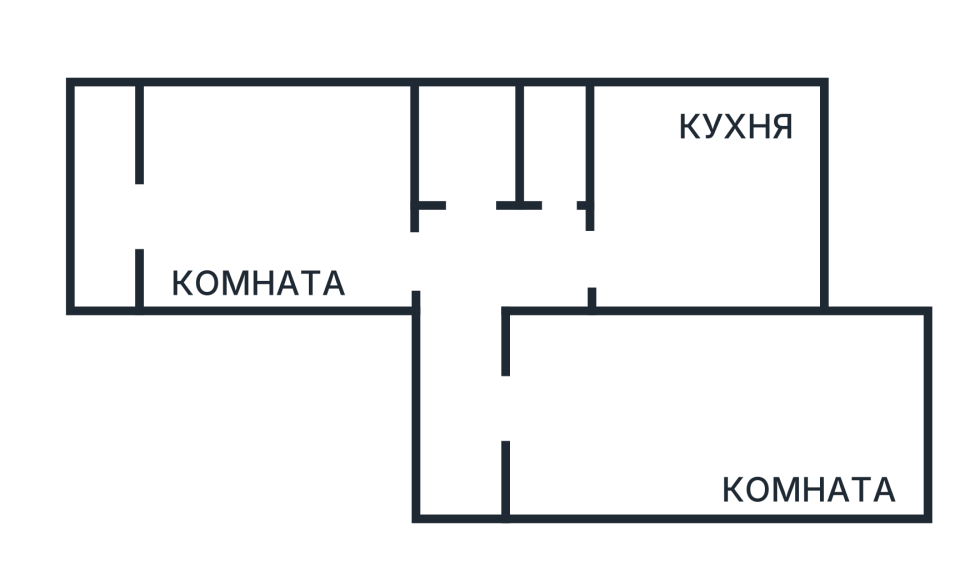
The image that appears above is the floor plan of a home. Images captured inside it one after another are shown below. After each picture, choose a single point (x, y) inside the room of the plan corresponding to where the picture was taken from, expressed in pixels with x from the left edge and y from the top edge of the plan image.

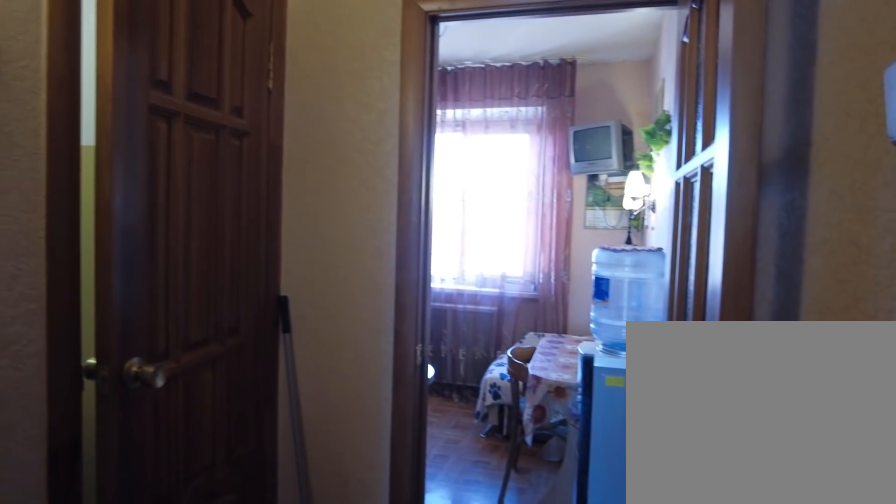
(471, 338)
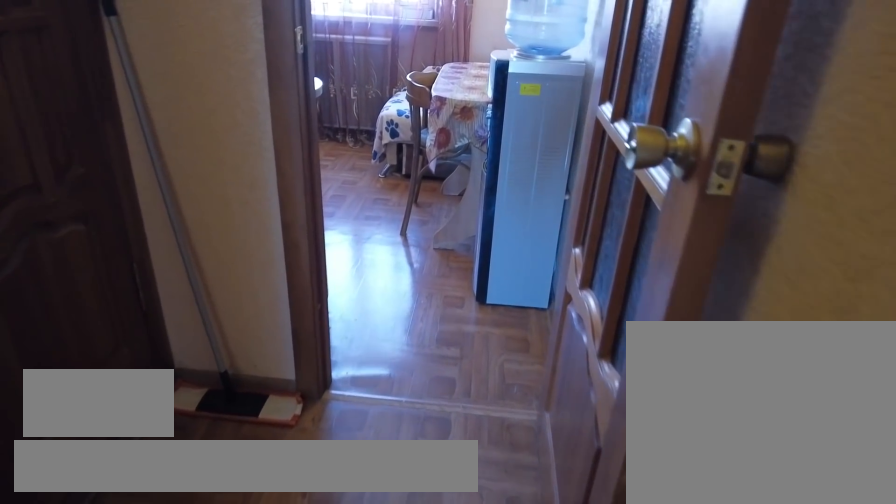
(471, 338)
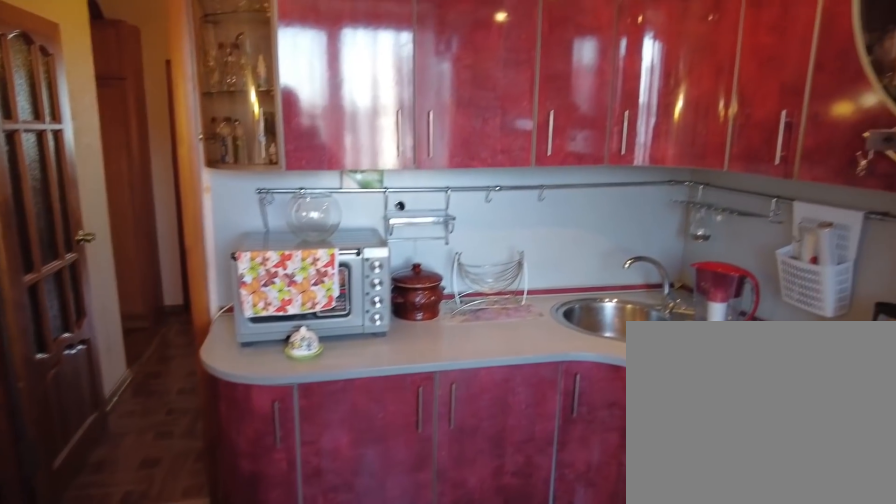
(647, 263)
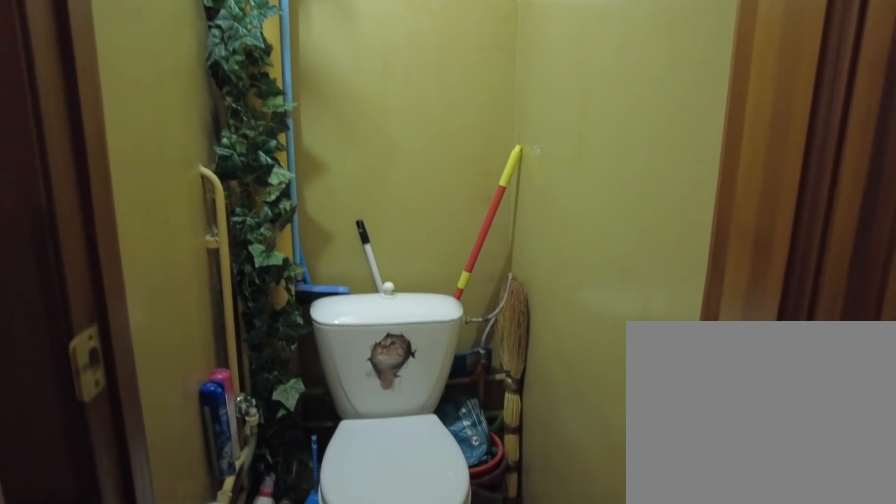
(558, 260)
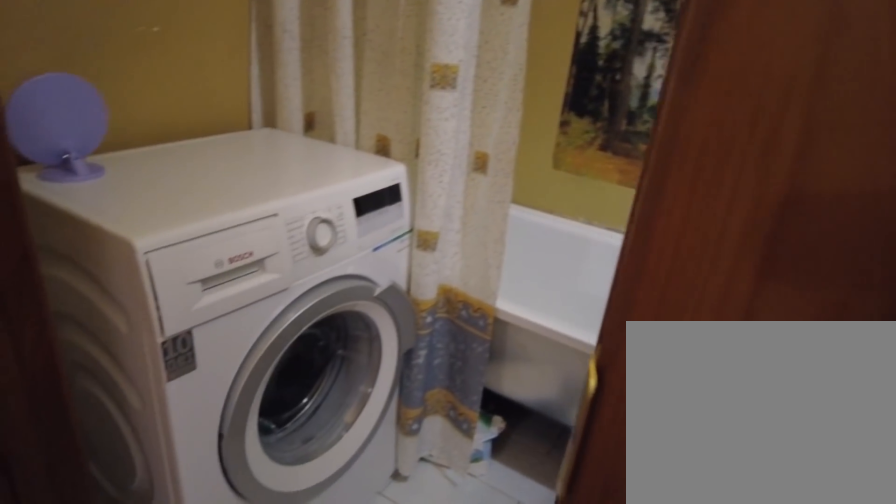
(475, 260)
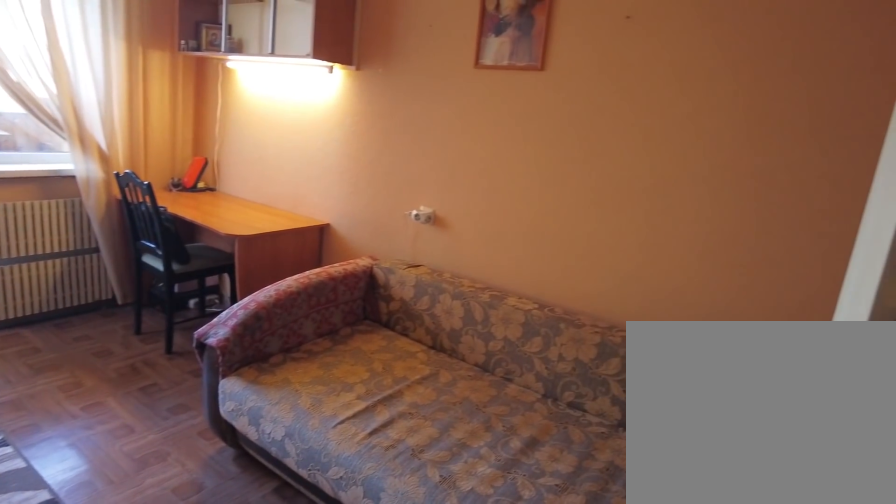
(305, 230)
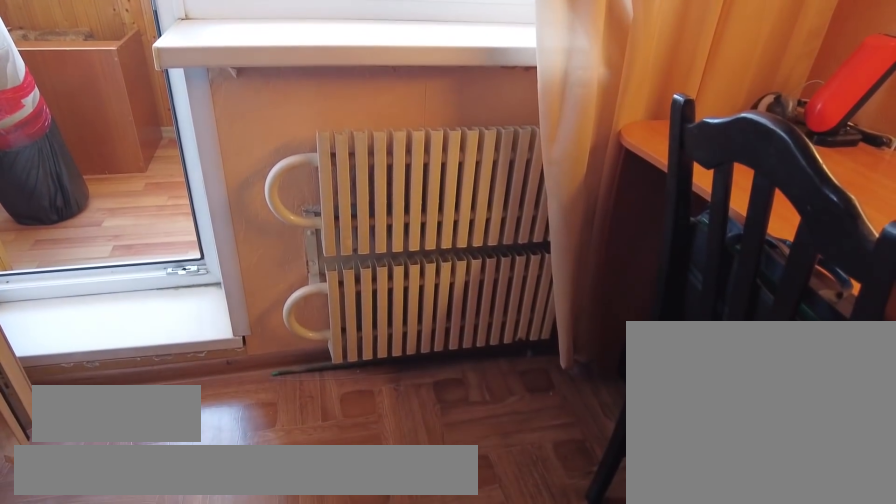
(164, 213)
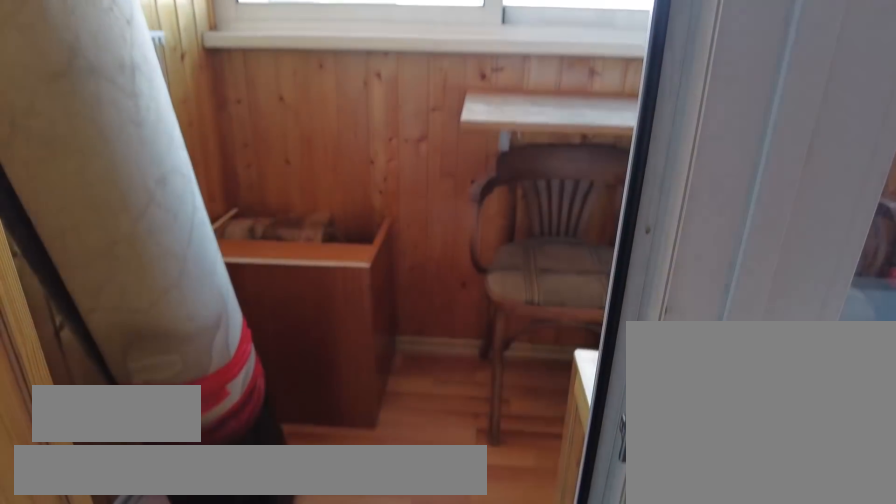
(164, 213)
